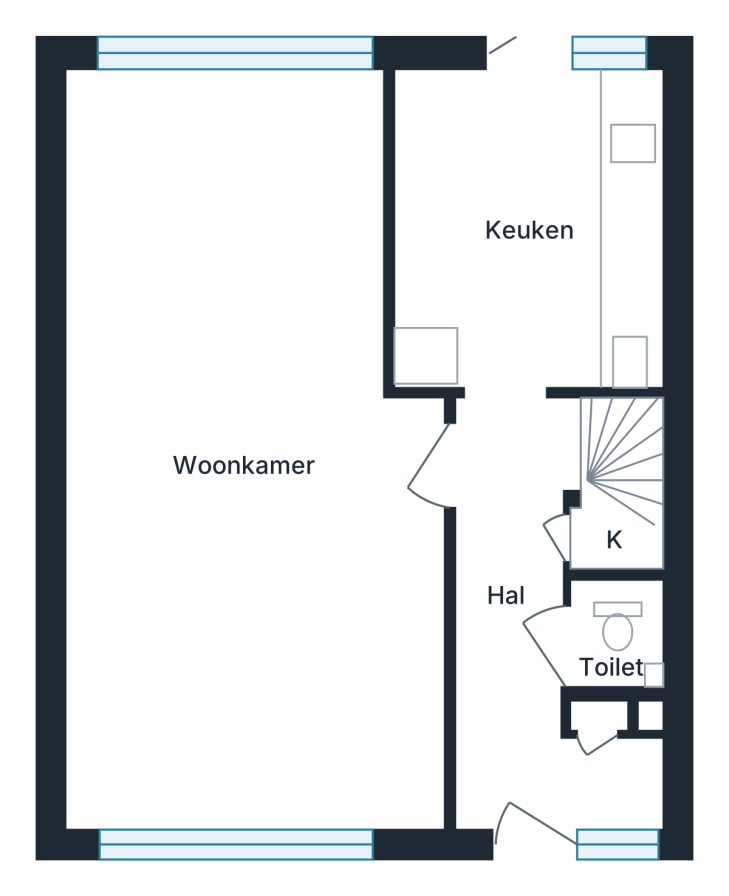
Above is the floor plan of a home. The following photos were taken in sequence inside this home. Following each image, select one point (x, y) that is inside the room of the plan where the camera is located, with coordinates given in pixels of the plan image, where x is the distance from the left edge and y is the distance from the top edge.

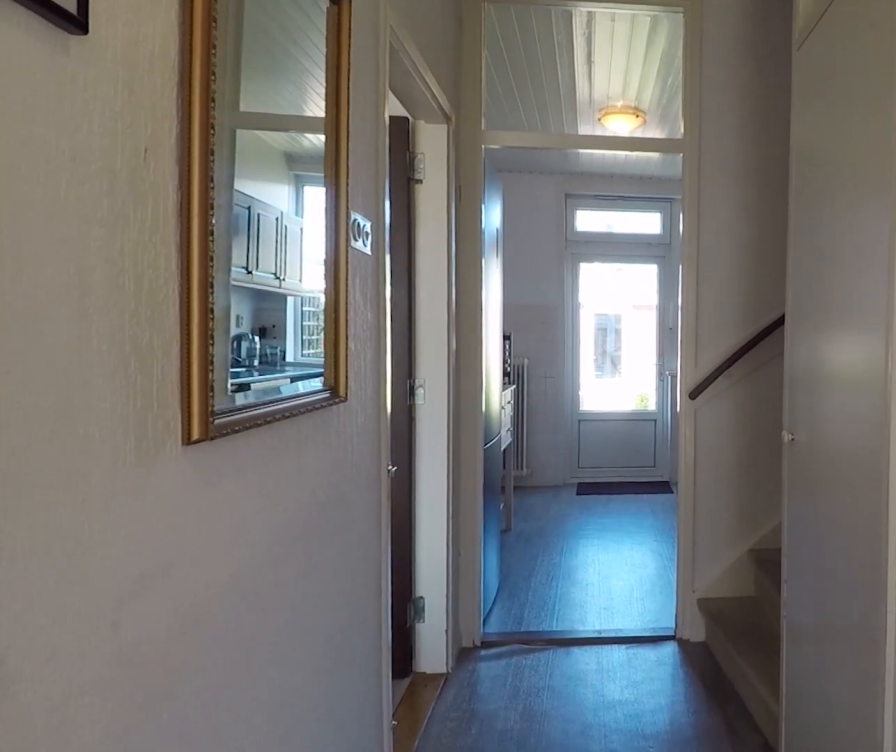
(526, 636)
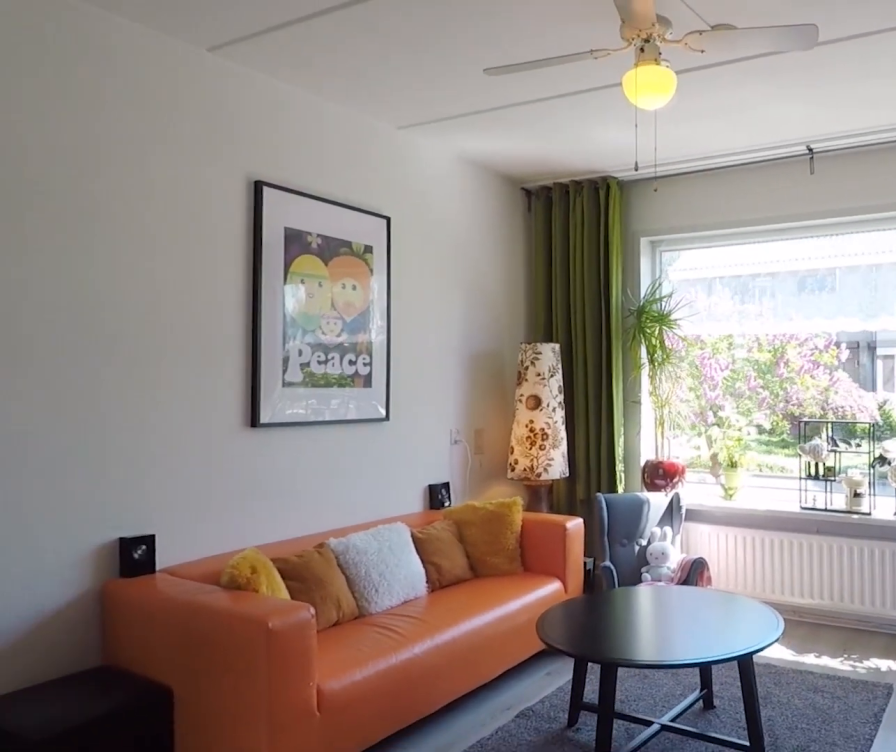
(257, 670)
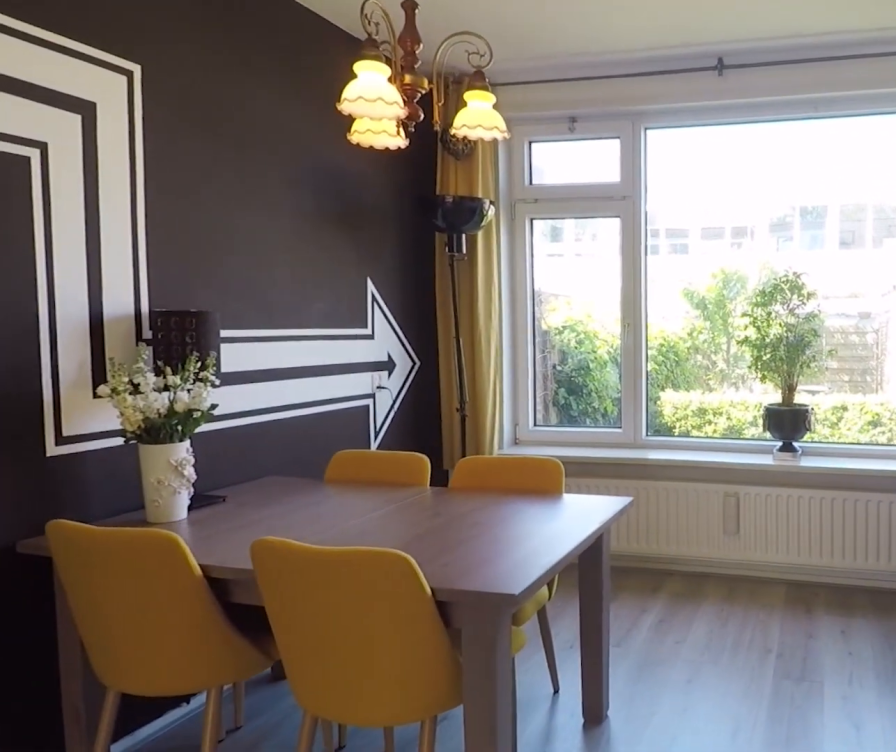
(257, 670)
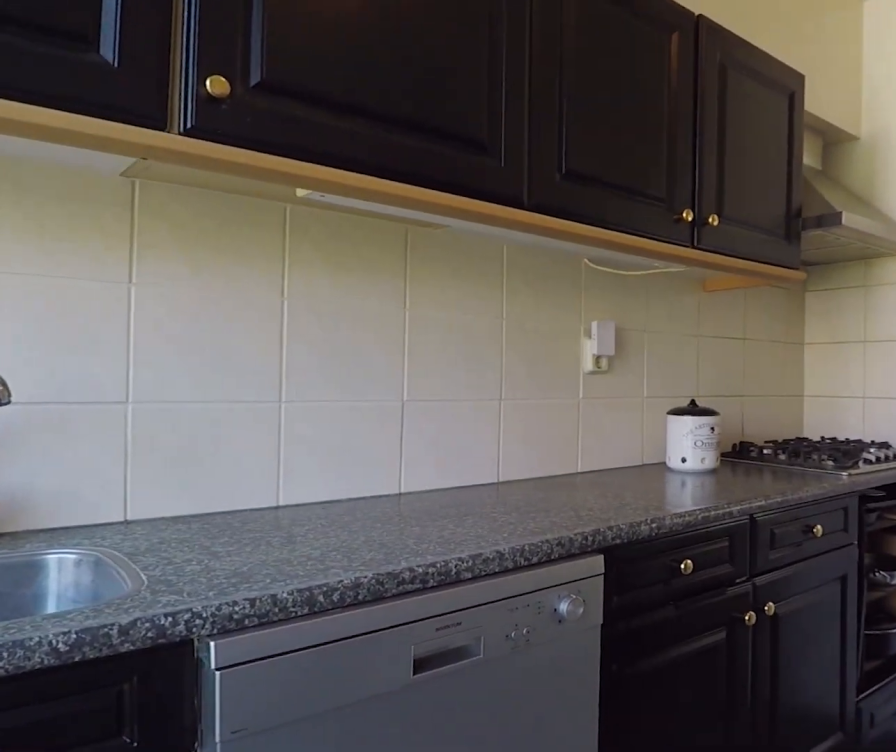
(528, 225)
